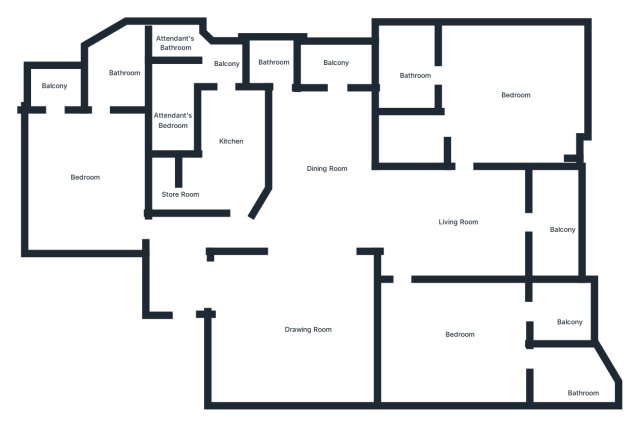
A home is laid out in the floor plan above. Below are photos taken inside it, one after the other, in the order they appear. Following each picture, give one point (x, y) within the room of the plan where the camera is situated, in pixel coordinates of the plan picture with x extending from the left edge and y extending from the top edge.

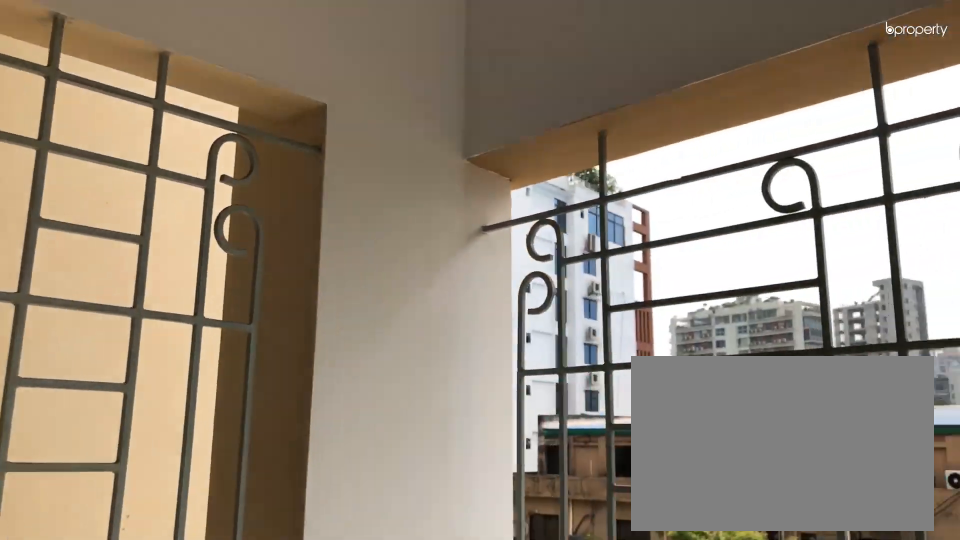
(61, 86)
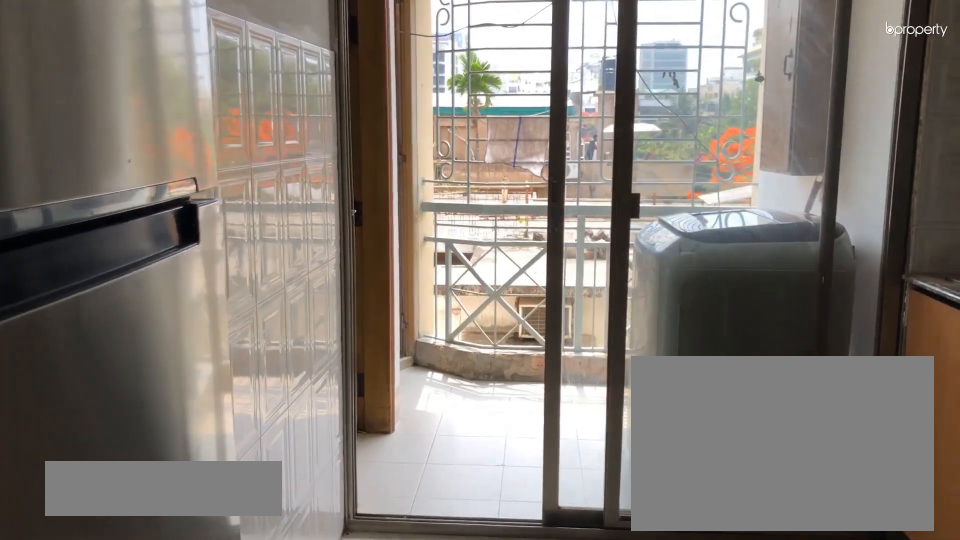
(232, 138)
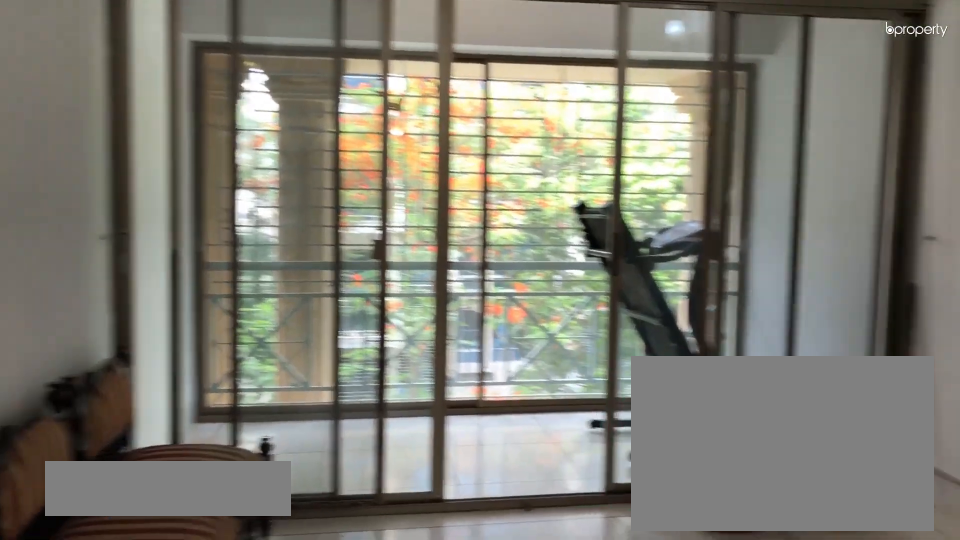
(459, 217)
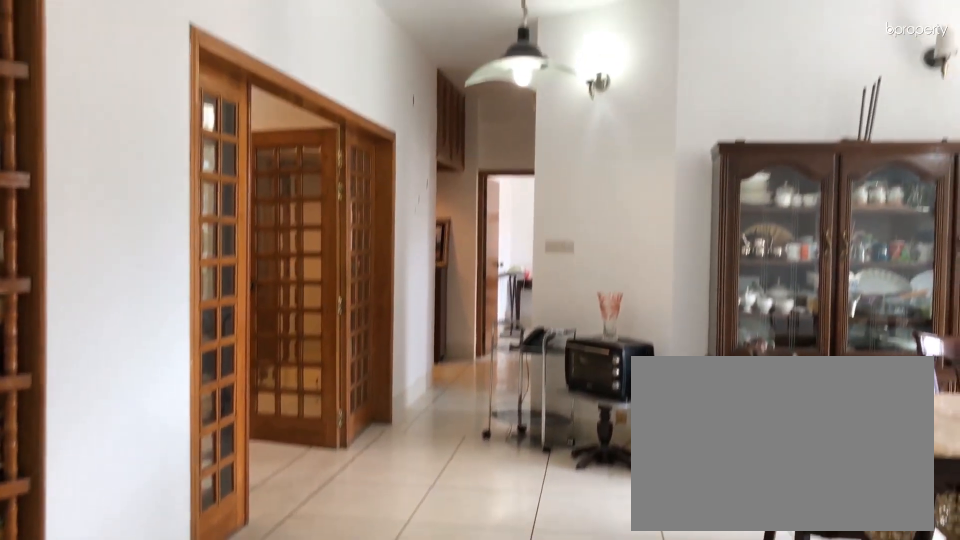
(464, 219)
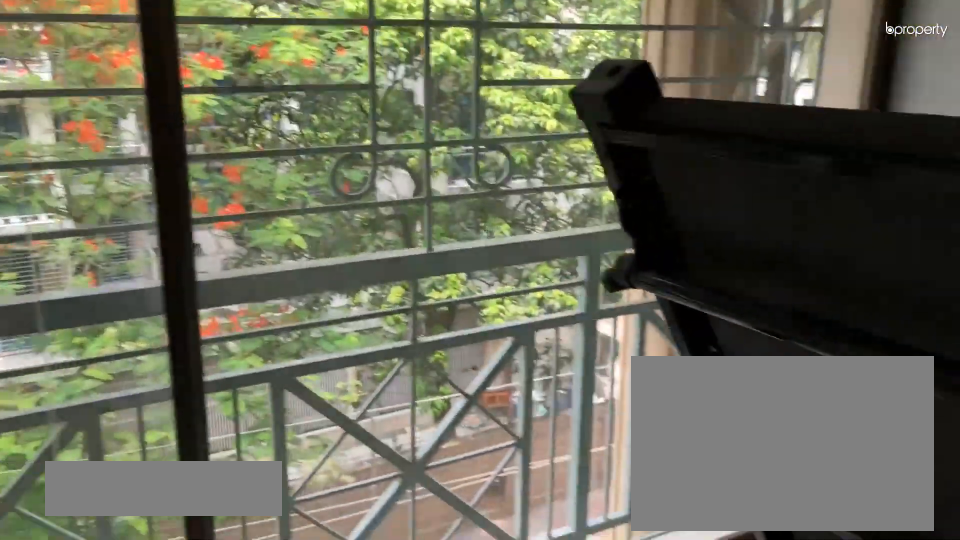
(556, 217)
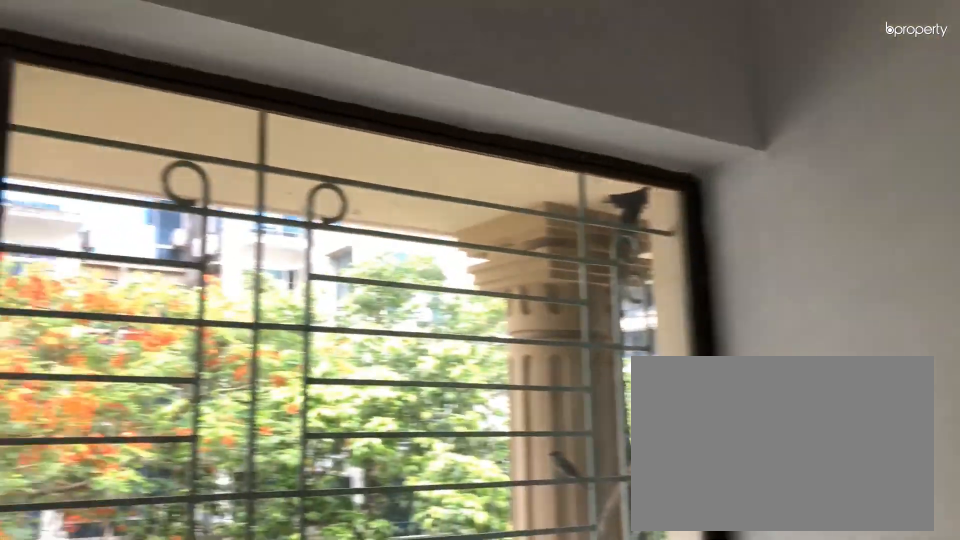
(556, 217)
